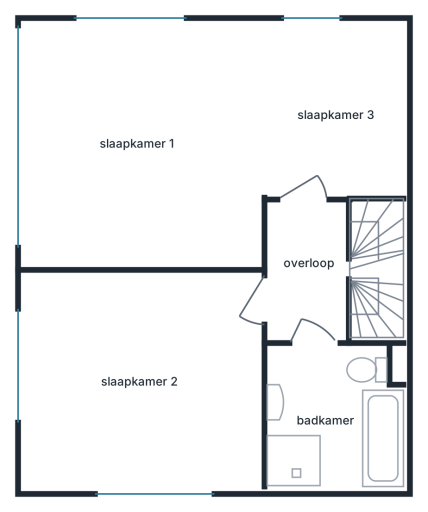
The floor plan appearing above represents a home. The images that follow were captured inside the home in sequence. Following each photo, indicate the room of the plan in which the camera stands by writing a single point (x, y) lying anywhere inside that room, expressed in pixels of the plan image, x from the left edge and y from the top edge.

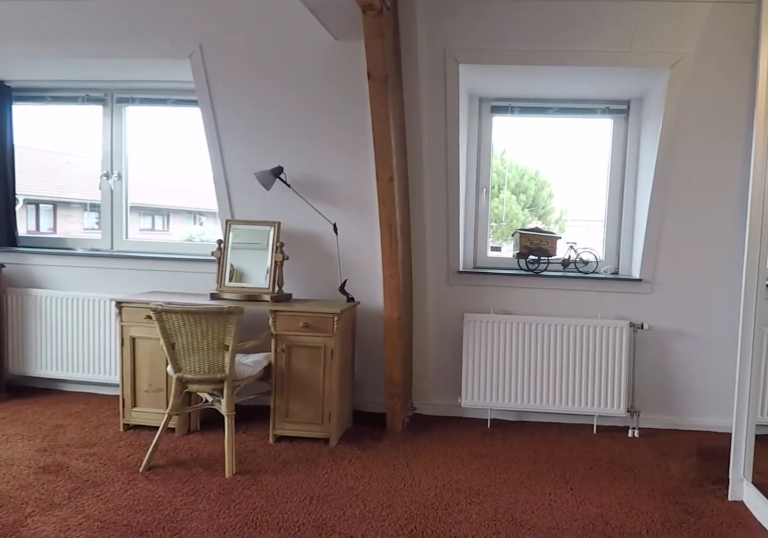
(310, 111)
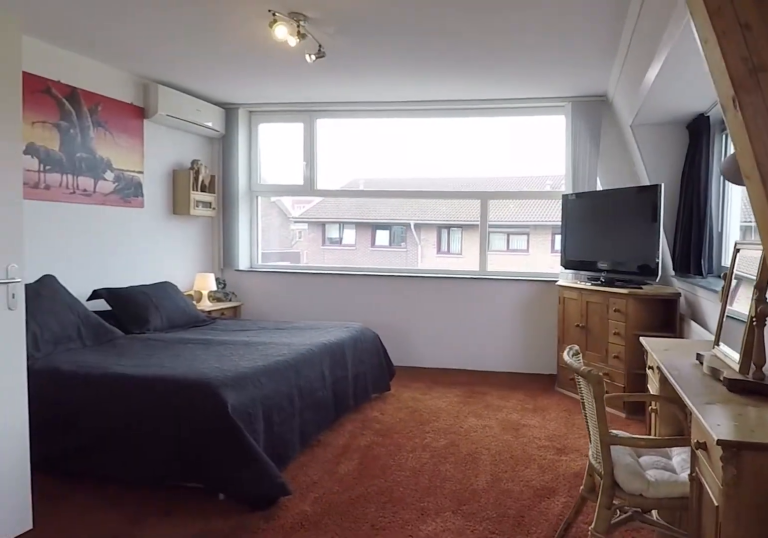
(310, 111)
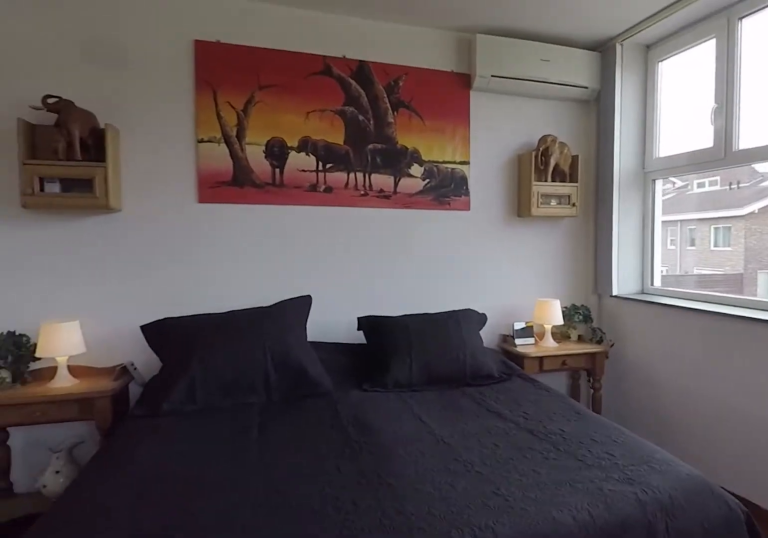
(310, 111)
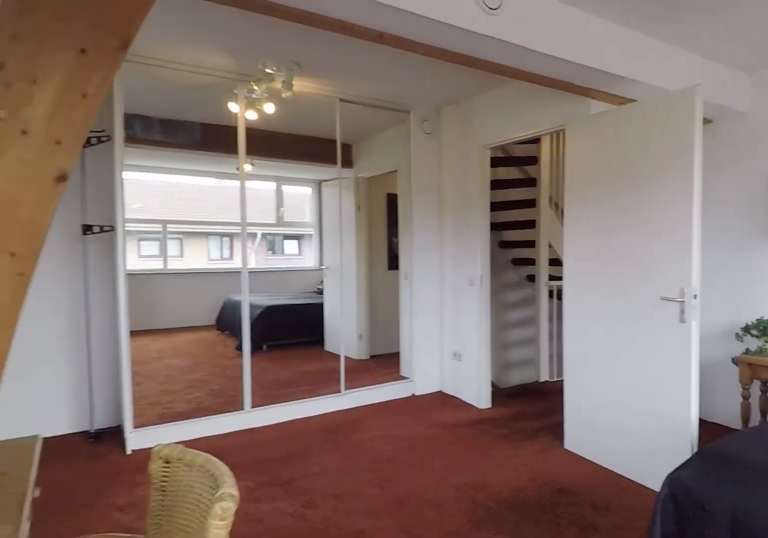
(310, 111)
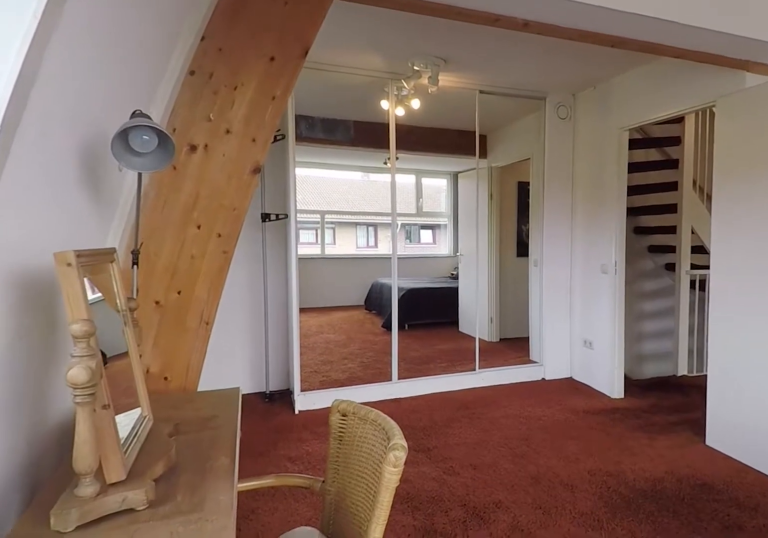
(310, 111)
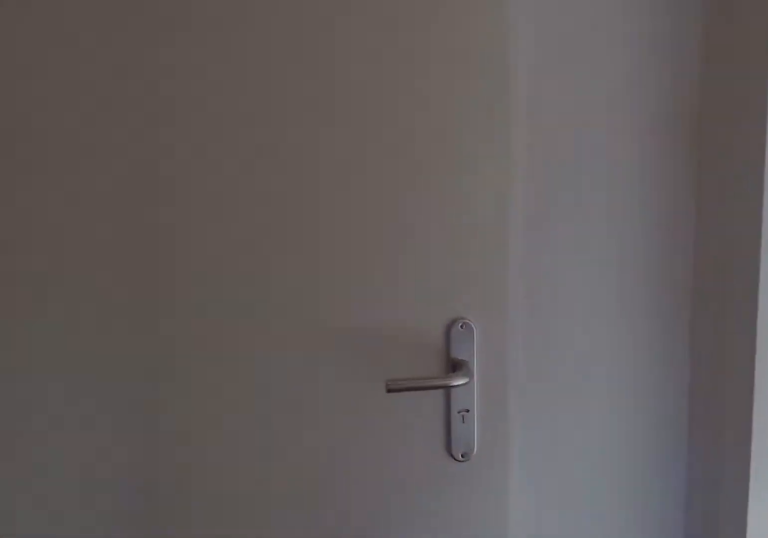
(308, 271)
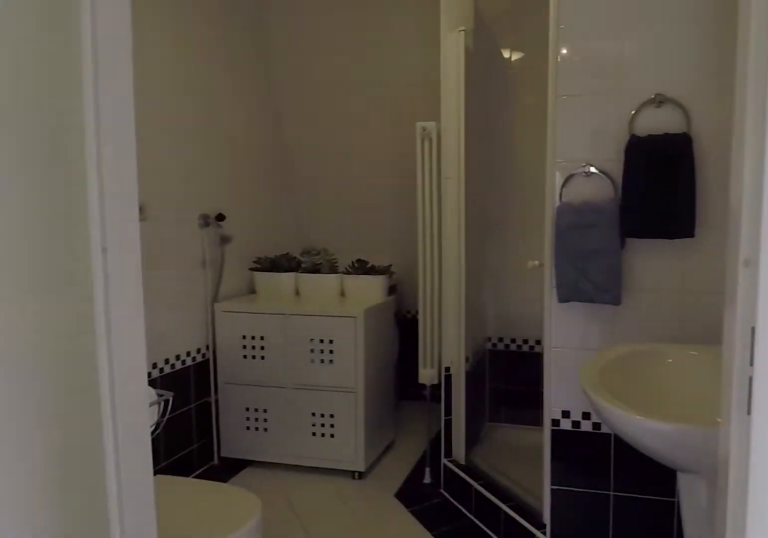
(308, 271)
